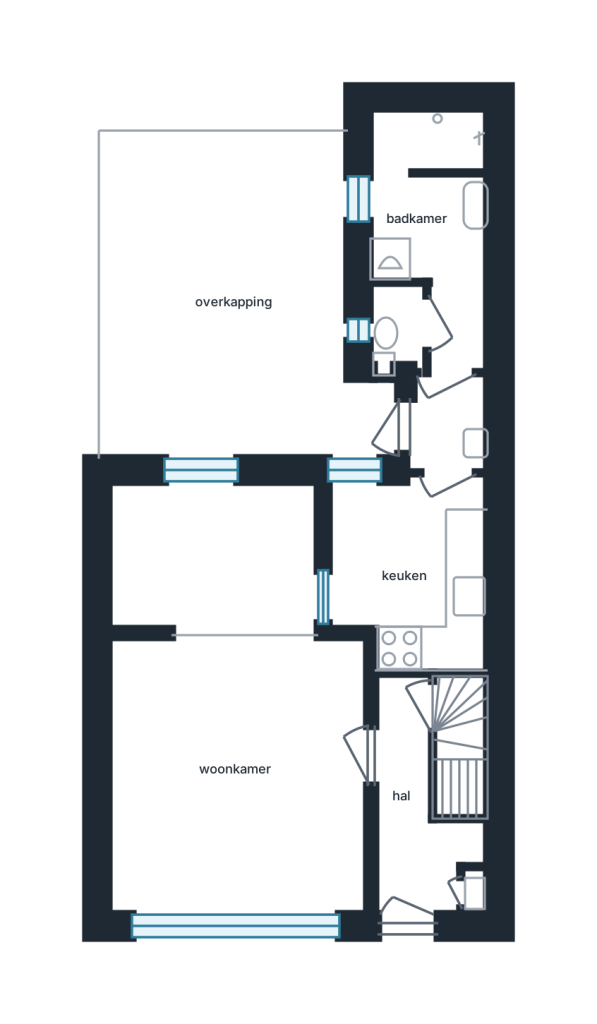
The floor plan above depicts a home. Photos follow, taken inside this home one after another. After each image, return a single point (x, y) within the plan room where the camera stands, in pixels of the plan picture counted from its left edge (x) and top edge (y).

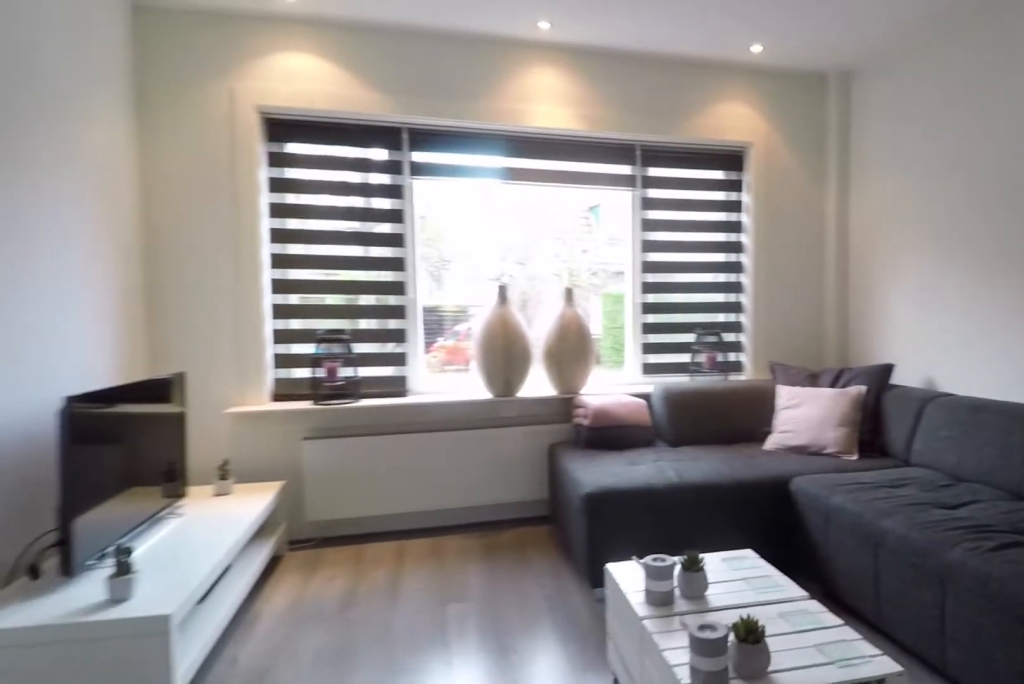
(237, 777)
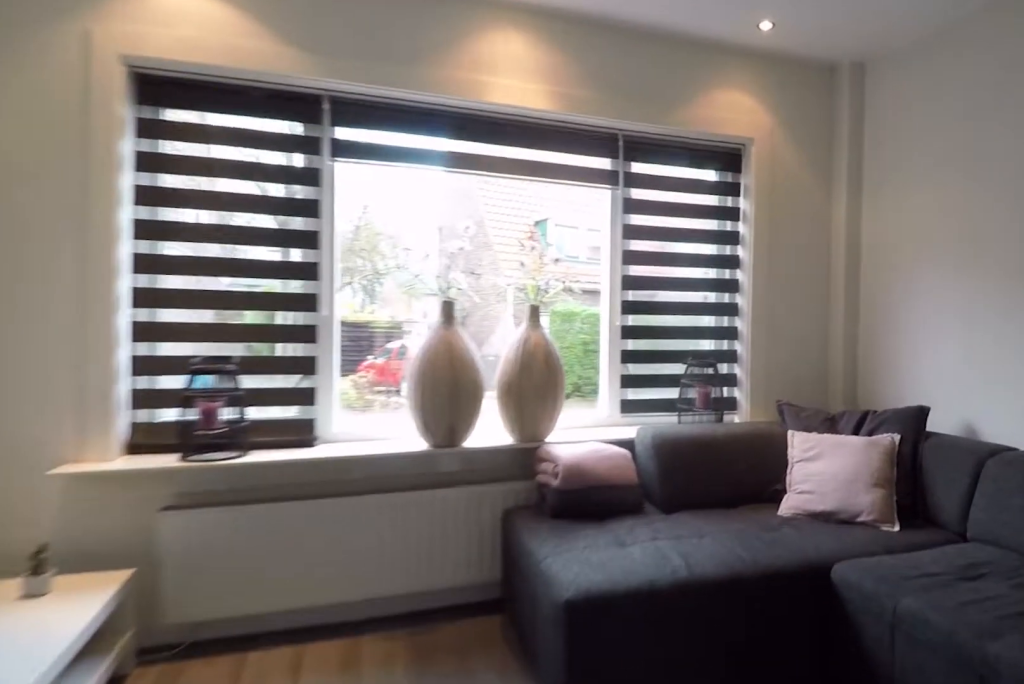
(237, 777)
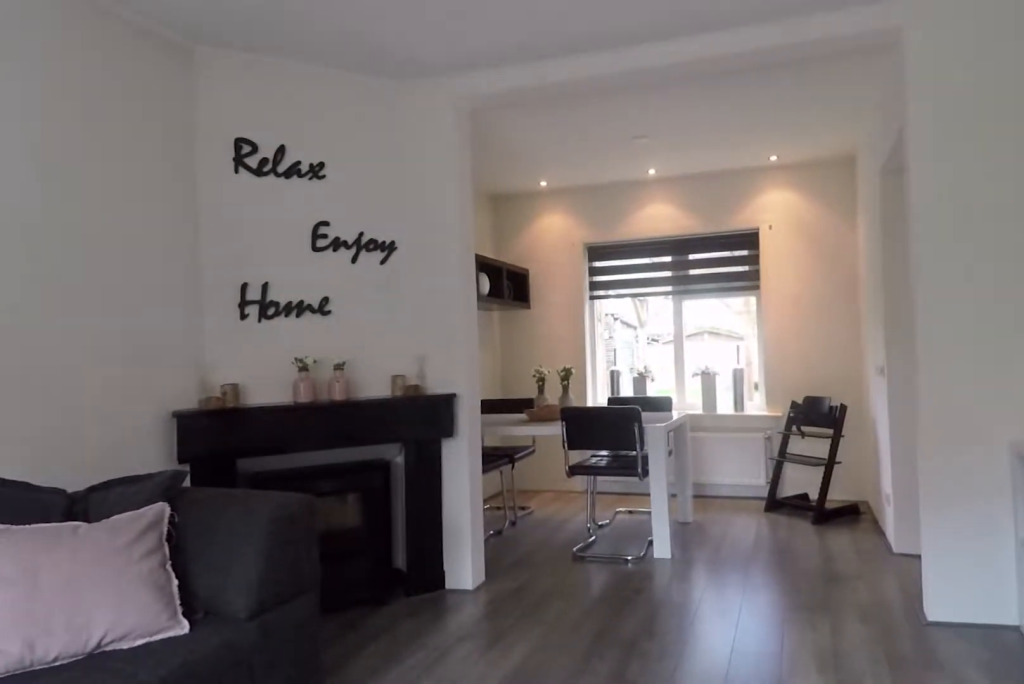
(170, 743)
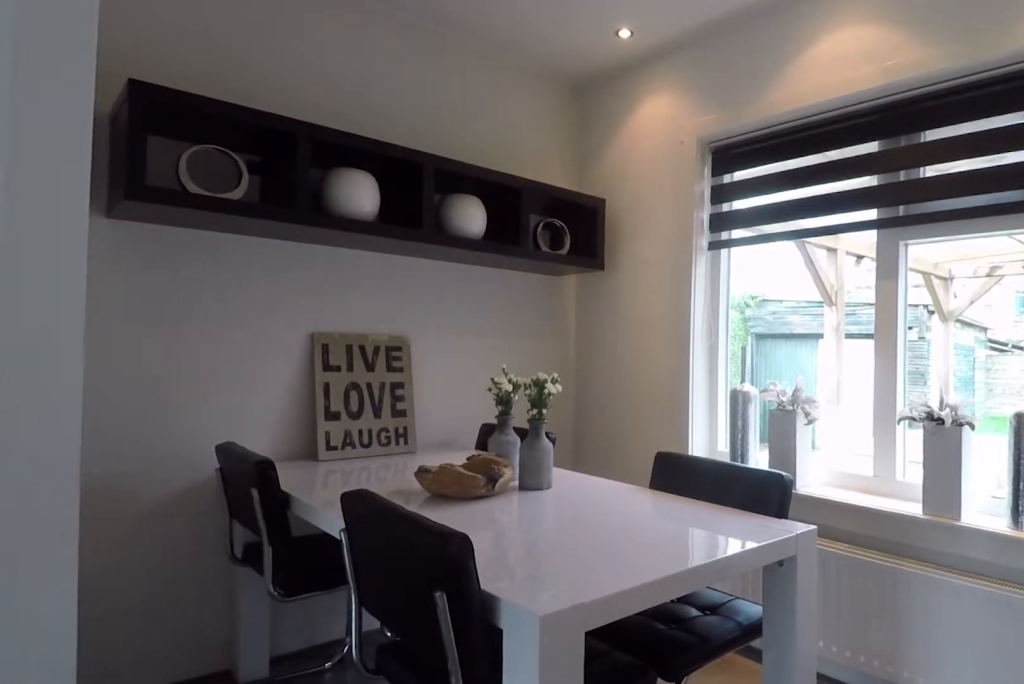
(212, 558)
